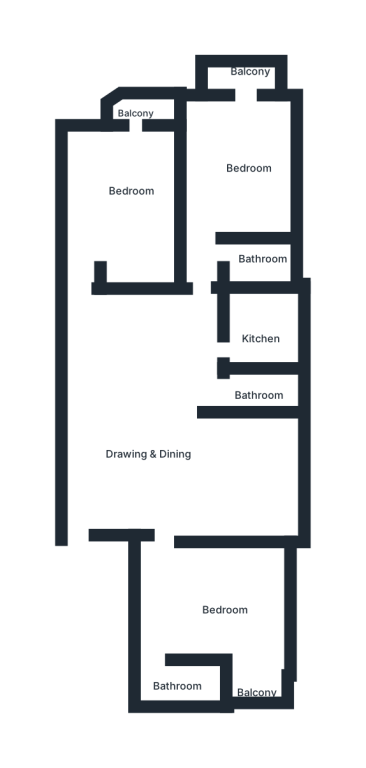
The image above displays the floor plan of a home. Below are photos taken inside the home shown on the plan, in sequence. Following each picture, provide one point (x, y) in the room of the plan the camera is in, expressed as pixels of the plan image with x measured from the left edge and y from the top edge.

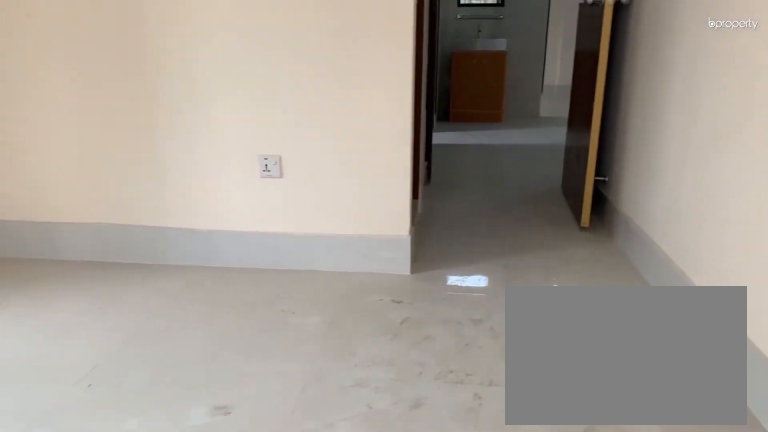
(247, 148)
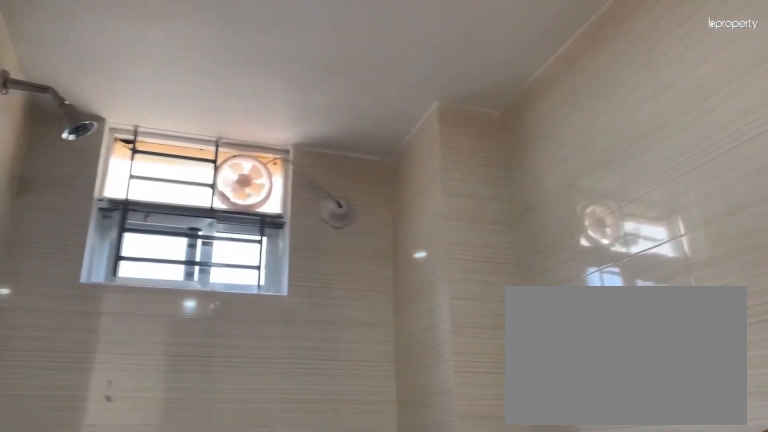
(248, 257)
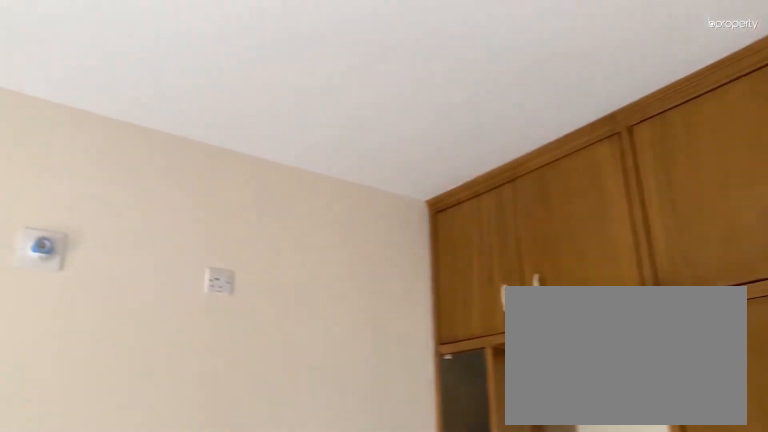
(131, 182)
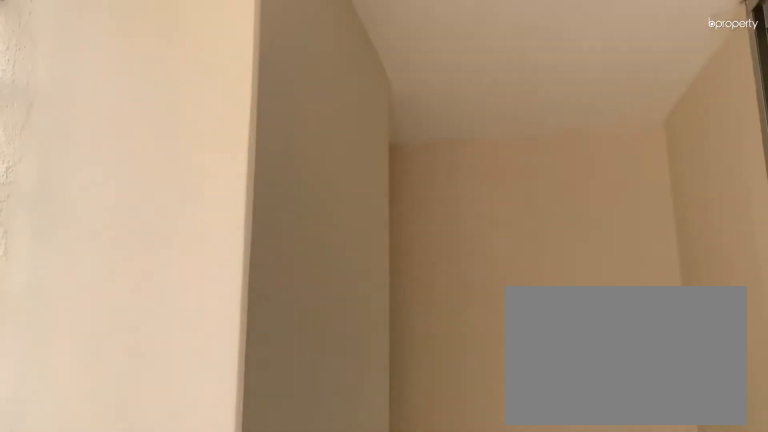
(129, 107)
